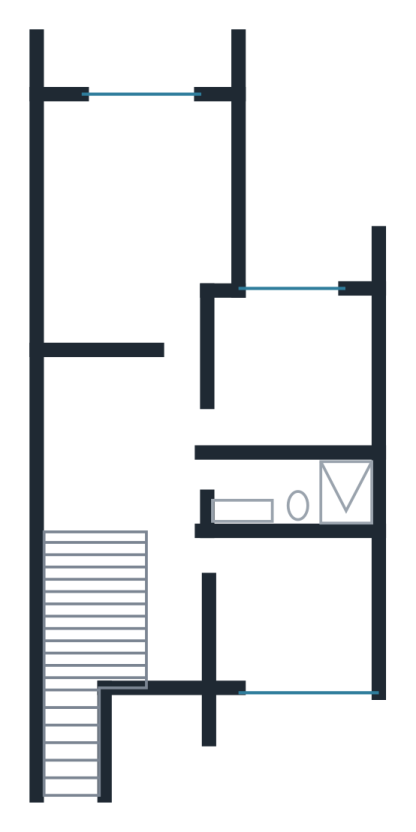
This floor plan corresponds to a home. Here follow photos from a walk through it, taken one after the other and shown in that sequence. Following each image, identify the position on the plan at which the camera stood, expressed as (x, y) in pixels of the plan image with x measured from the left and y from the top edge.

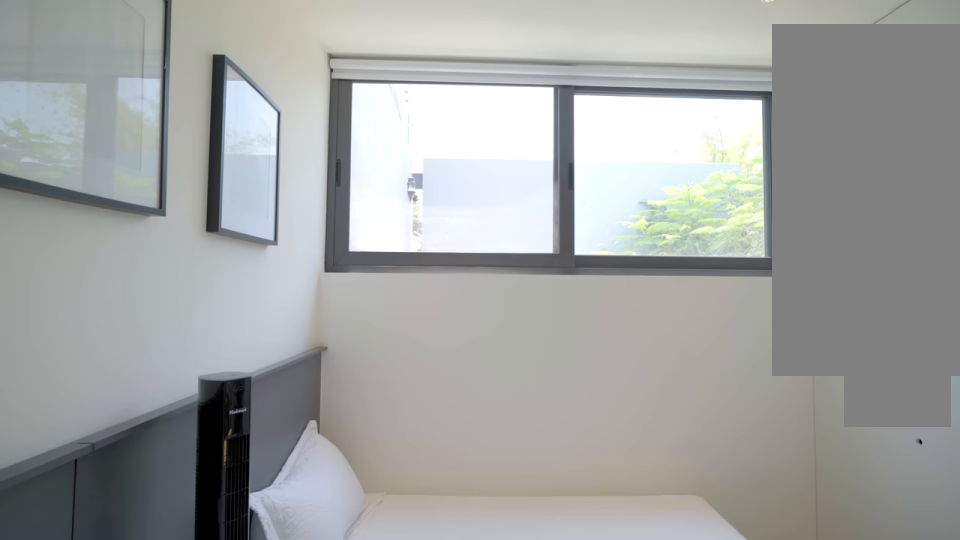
(250, 631)
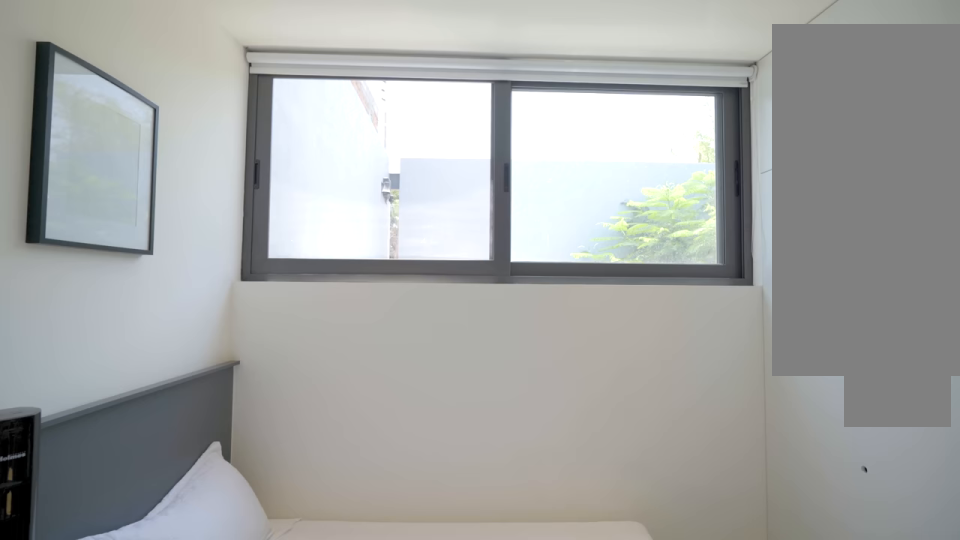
(250, 630)
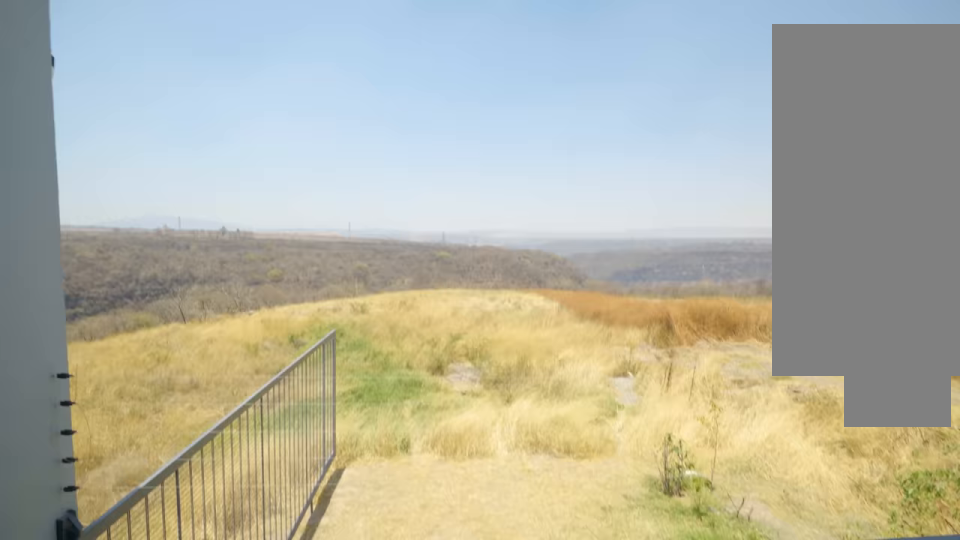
(134, 71)
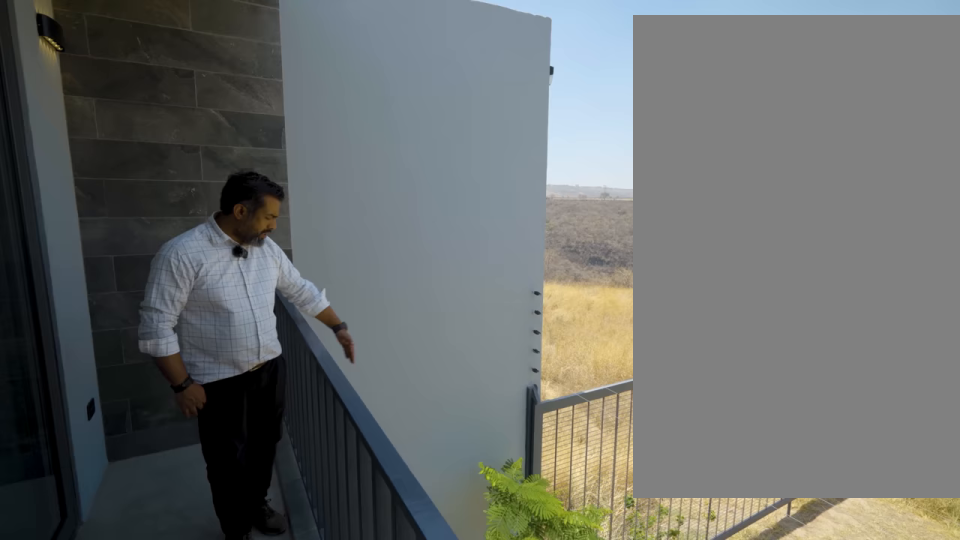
(134, 69)
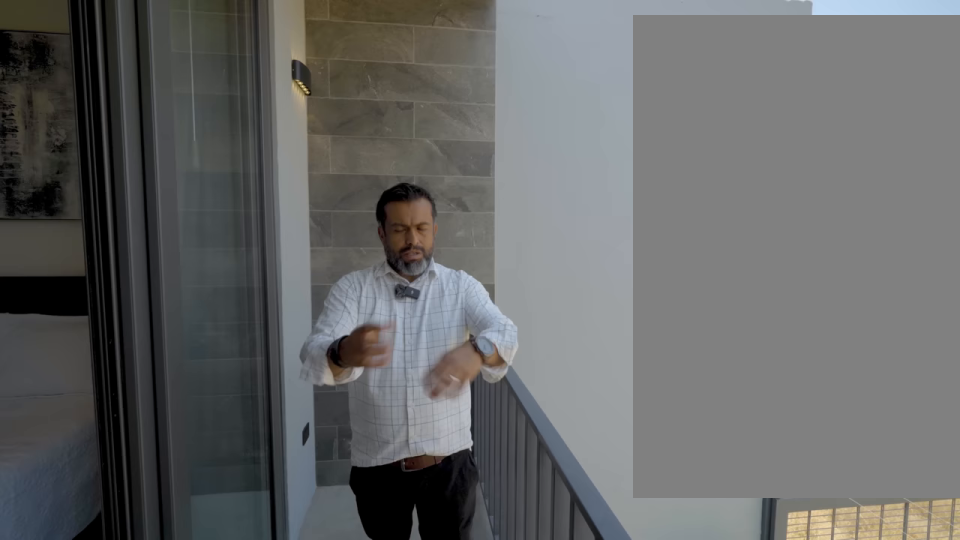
(156, 71)
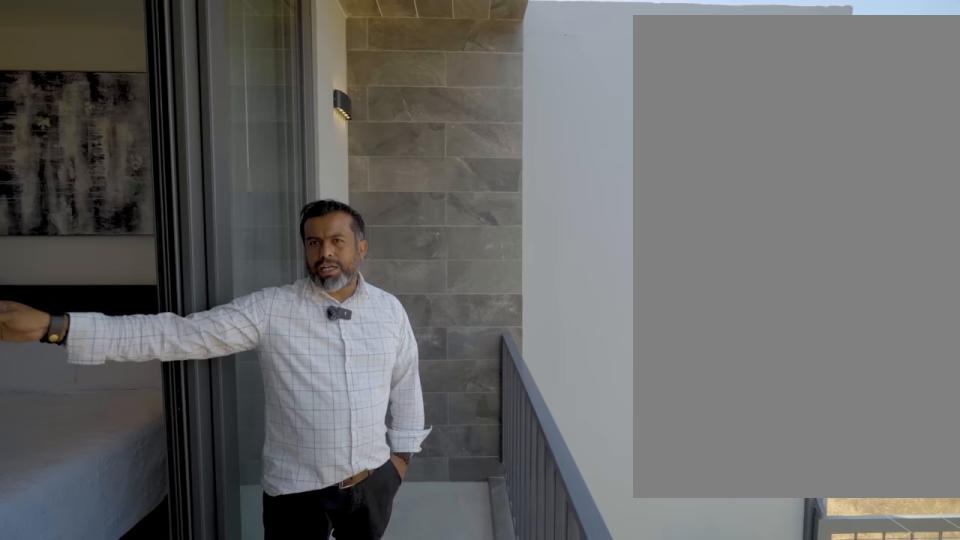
(156, 71)
